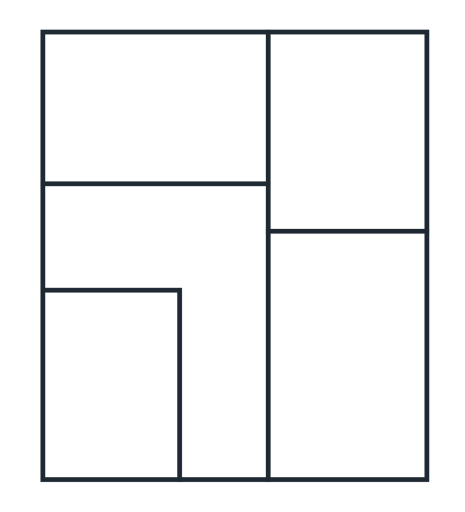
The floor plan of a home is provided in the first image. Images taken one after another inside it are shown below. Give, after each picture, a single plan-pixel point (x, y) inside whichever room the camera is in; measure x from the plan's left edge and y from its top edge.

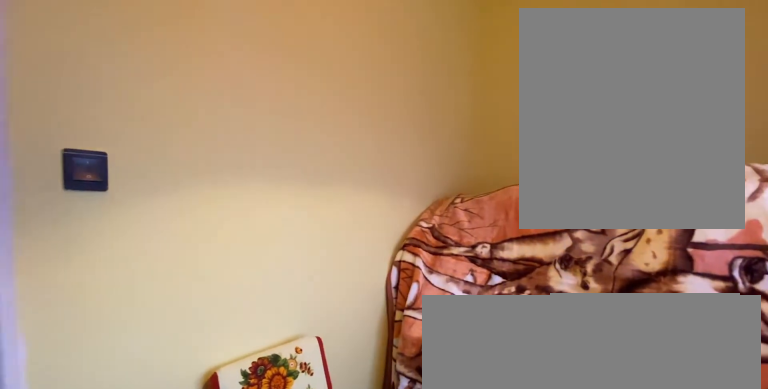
(161, 108)
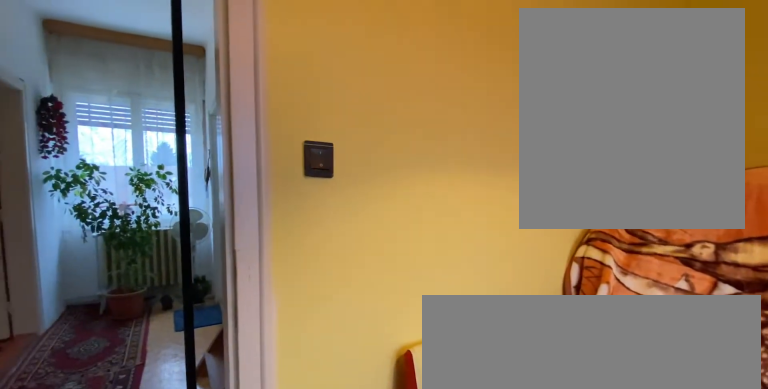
(160, 107)
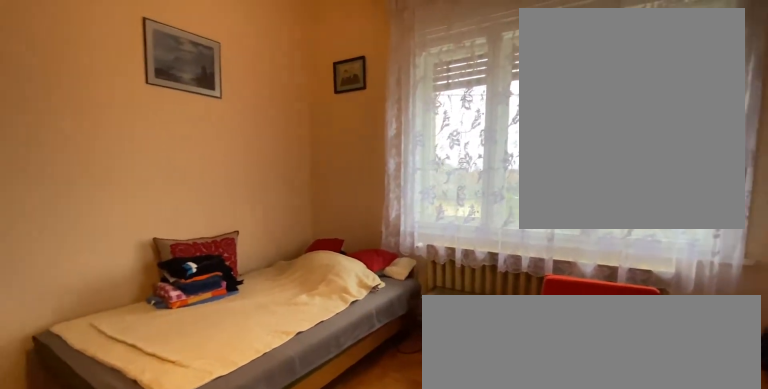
(349, 132)
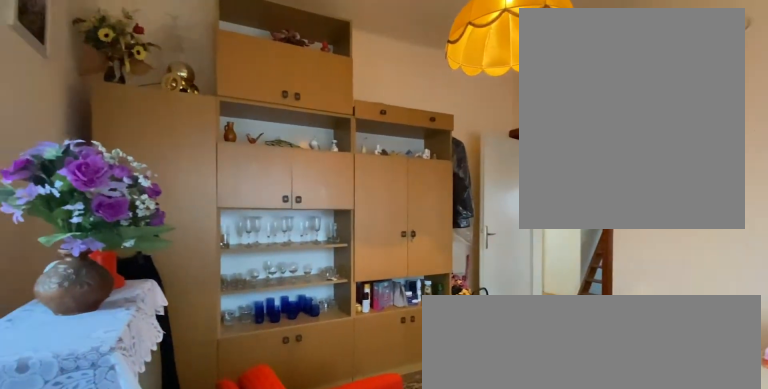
(348, 132)
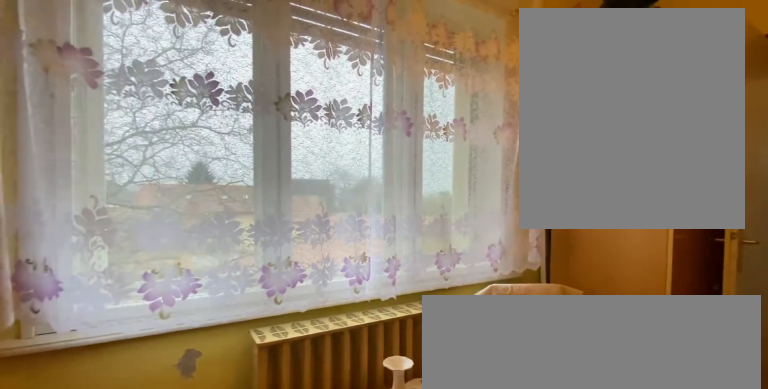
(348, 362)
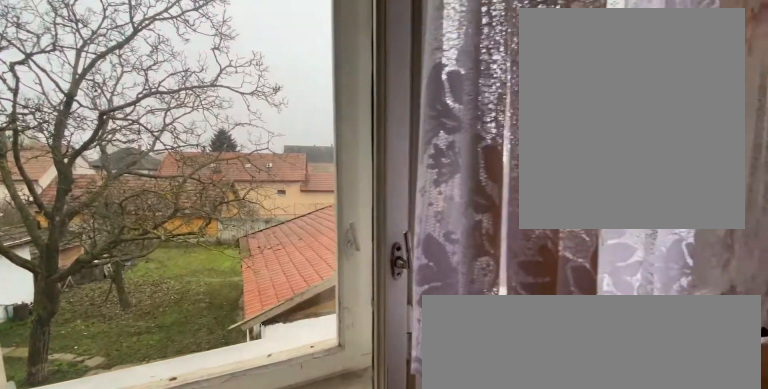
(349, 362)
